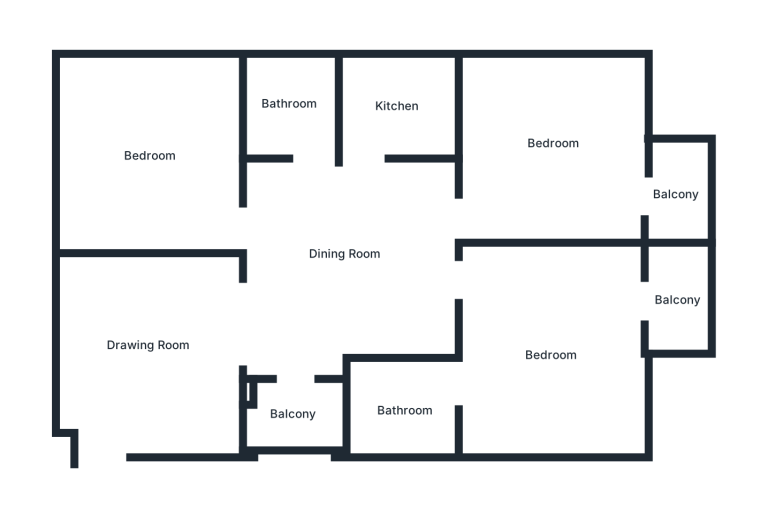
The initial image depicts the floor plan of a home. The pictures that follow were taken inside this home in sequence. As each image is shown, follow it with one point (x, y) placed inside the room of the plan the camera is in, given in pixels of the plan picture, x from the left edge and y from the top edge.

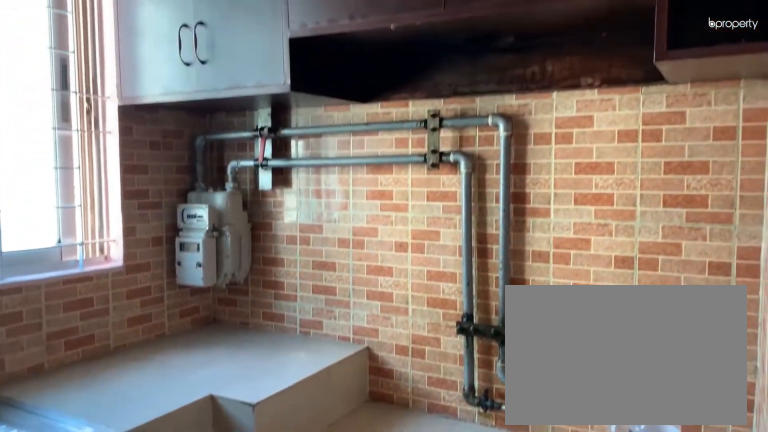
(394, 105)
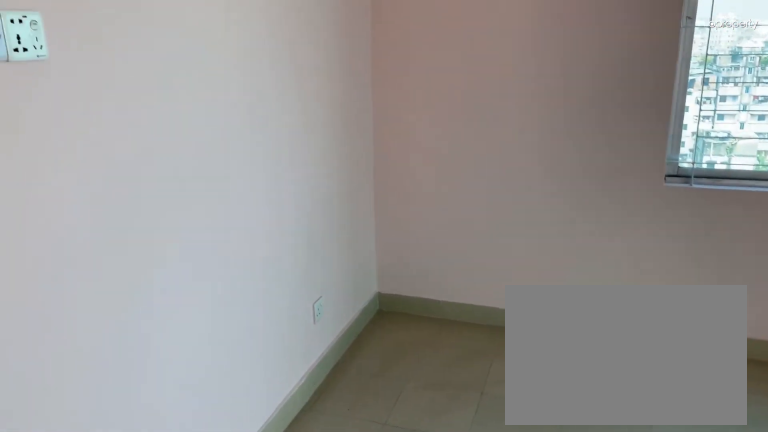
(554, 143)
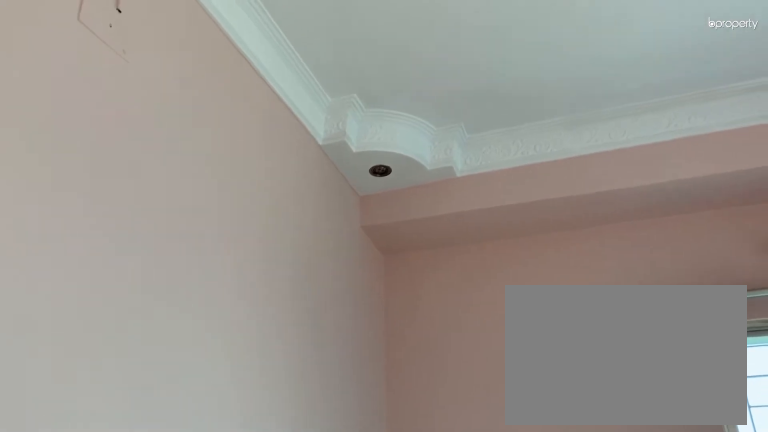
(554, 143)
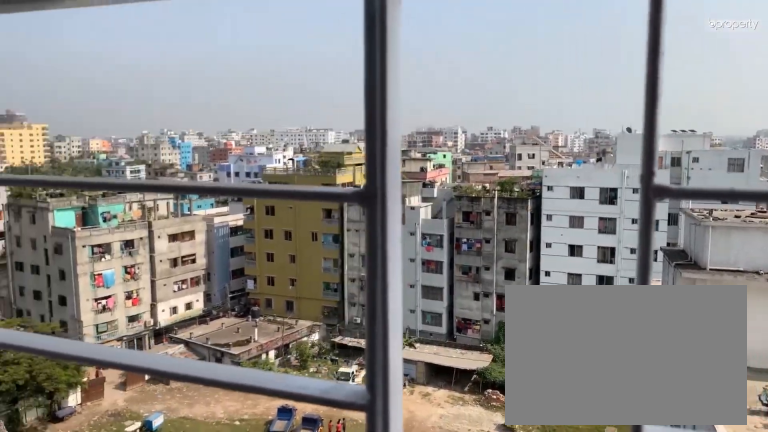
(676, 195)
